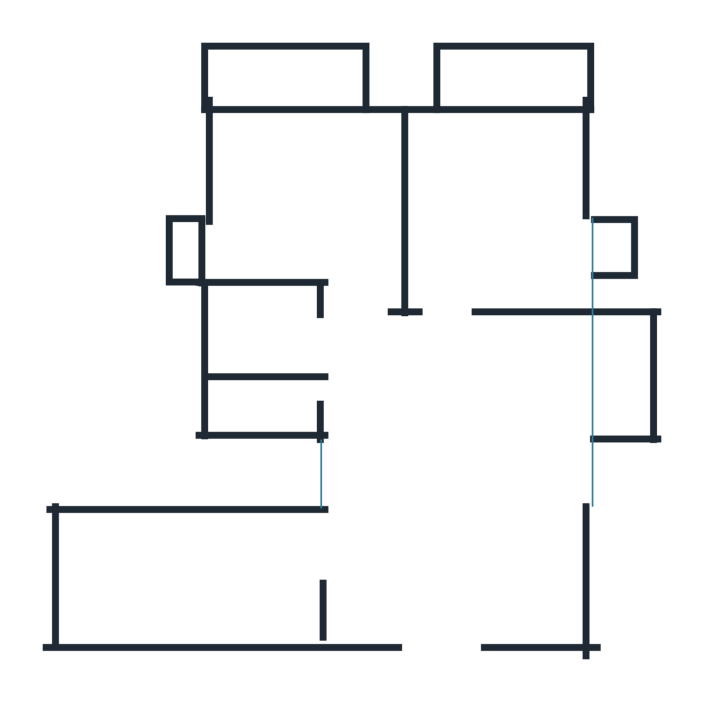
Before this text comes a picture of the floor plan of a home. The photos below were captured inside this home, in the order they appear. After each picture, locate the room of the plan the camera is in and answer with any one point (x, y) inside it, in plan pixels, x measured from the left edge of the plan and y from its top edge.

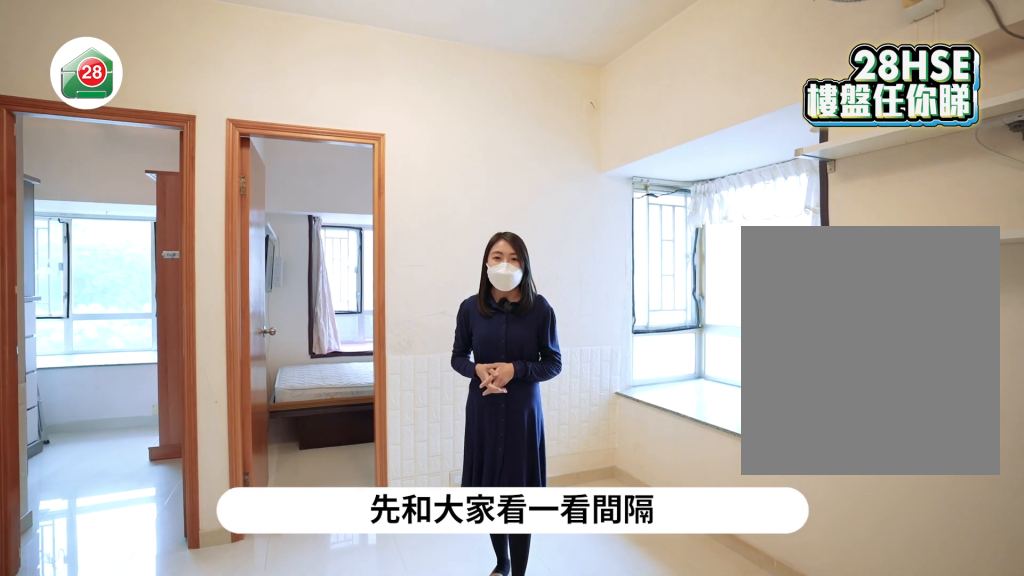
(457, 492)
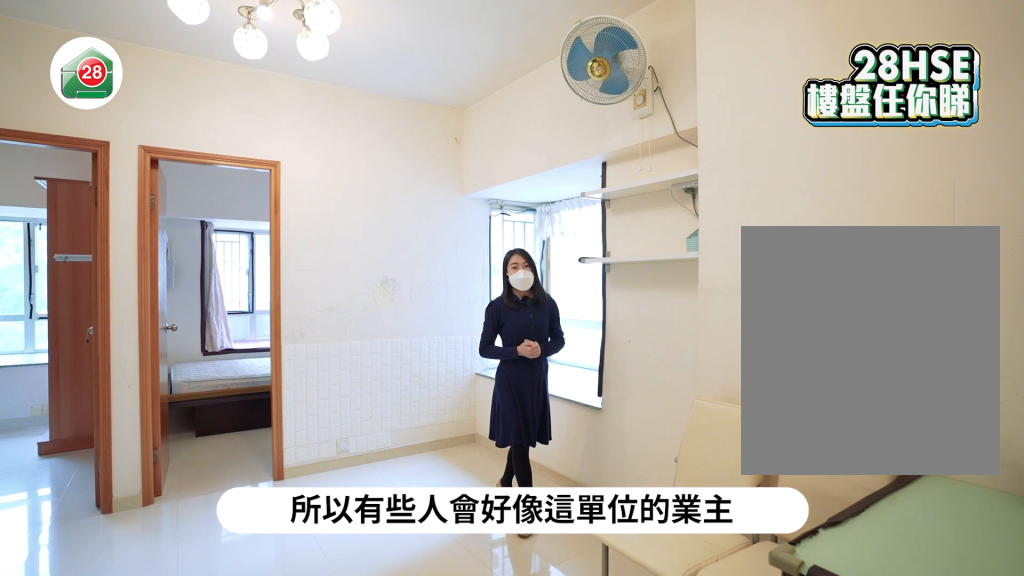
(459, 480)
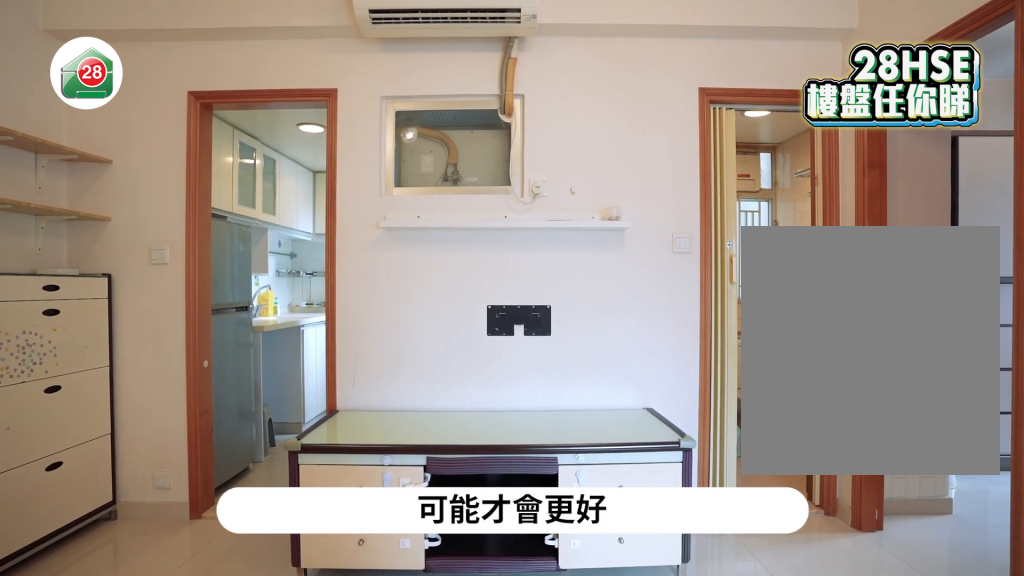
(458, 494)
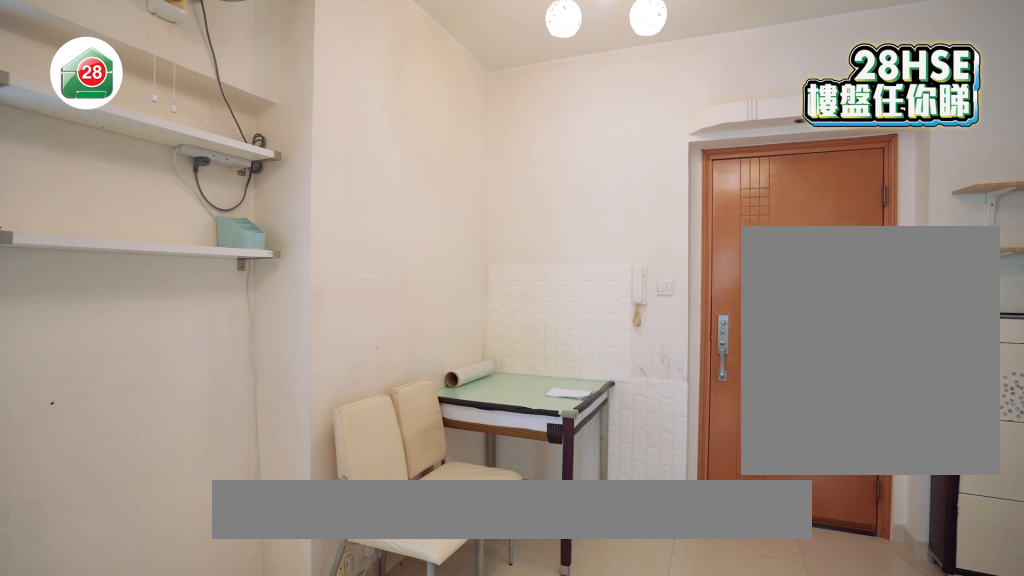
(458, 522)
